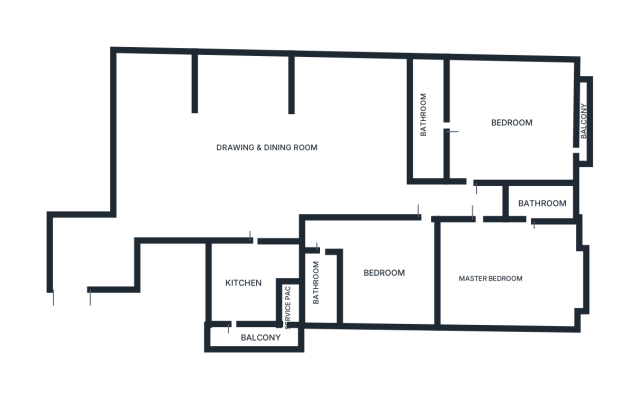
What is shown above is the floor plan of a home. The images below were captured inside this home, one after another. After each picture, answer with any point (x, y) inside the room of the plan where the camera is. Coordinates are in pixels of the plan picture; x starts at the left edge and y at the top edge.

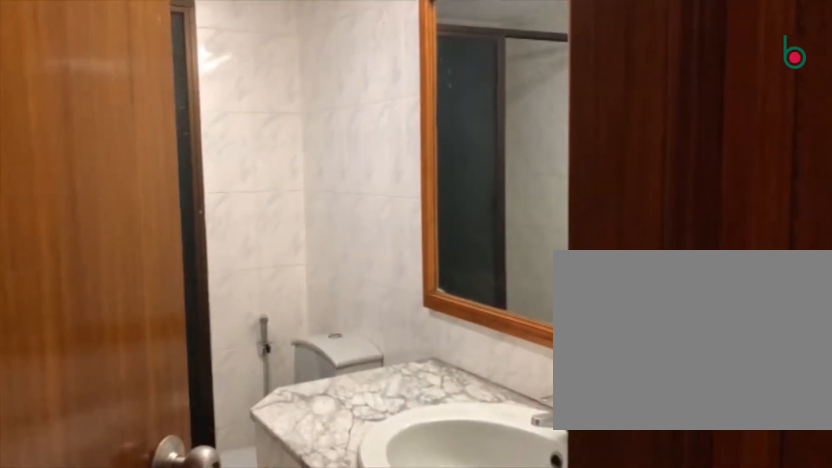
(324, 275)
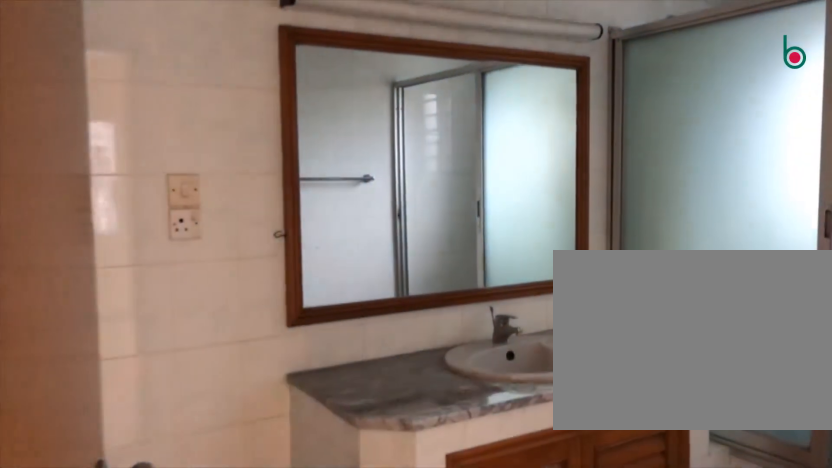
(529, 215)
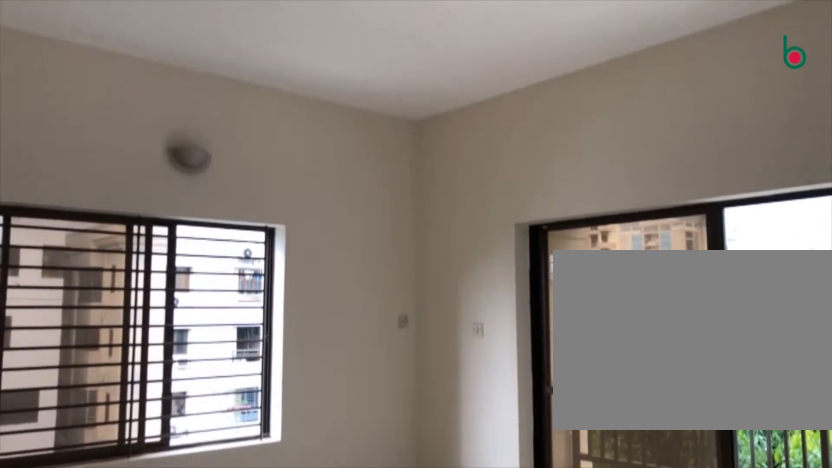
(513, 129)
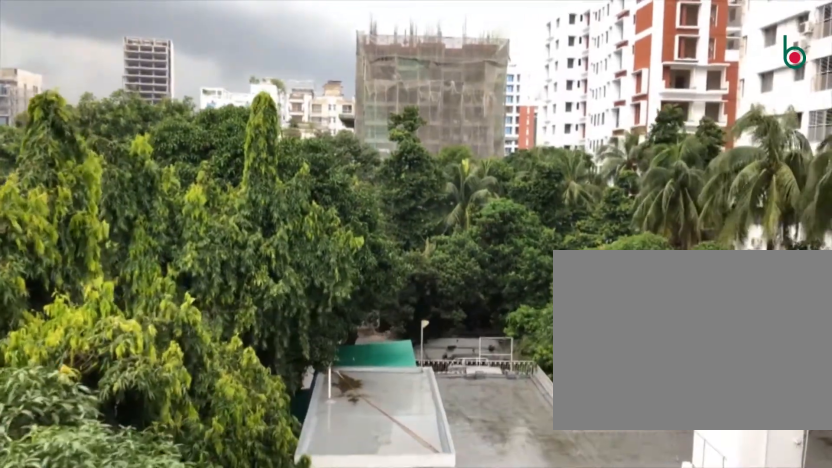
(581, 122)
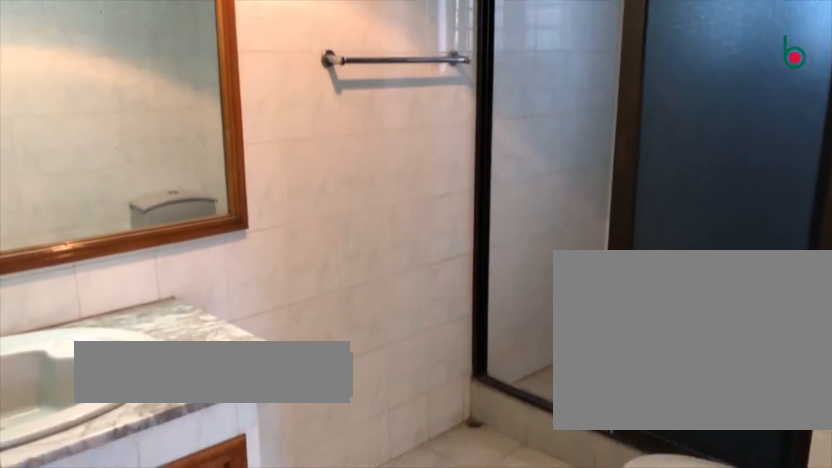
(428, 126)
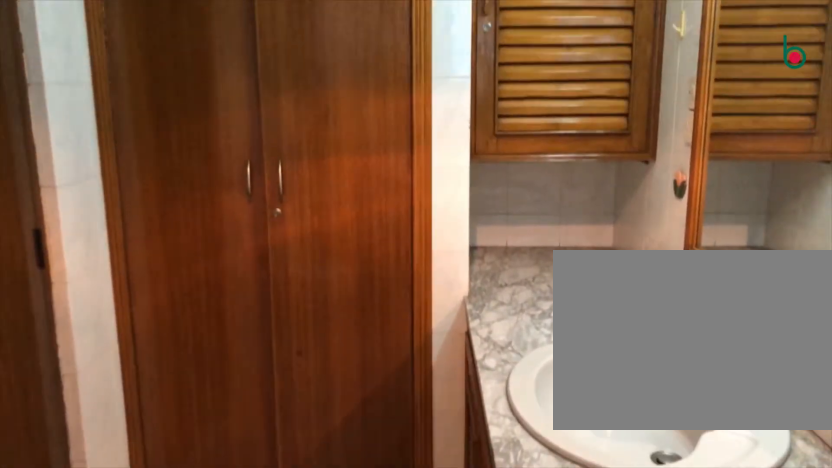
(428, 126)
